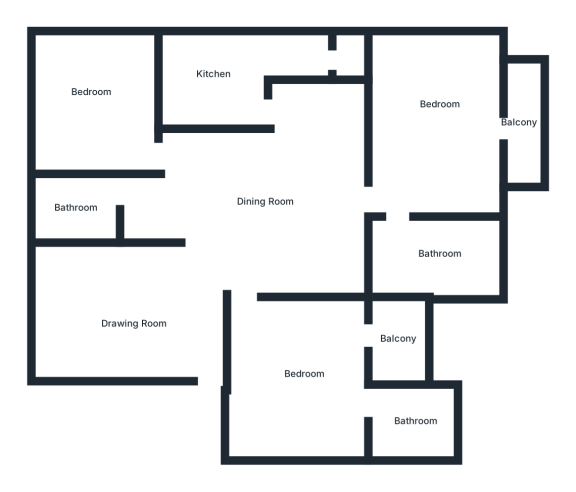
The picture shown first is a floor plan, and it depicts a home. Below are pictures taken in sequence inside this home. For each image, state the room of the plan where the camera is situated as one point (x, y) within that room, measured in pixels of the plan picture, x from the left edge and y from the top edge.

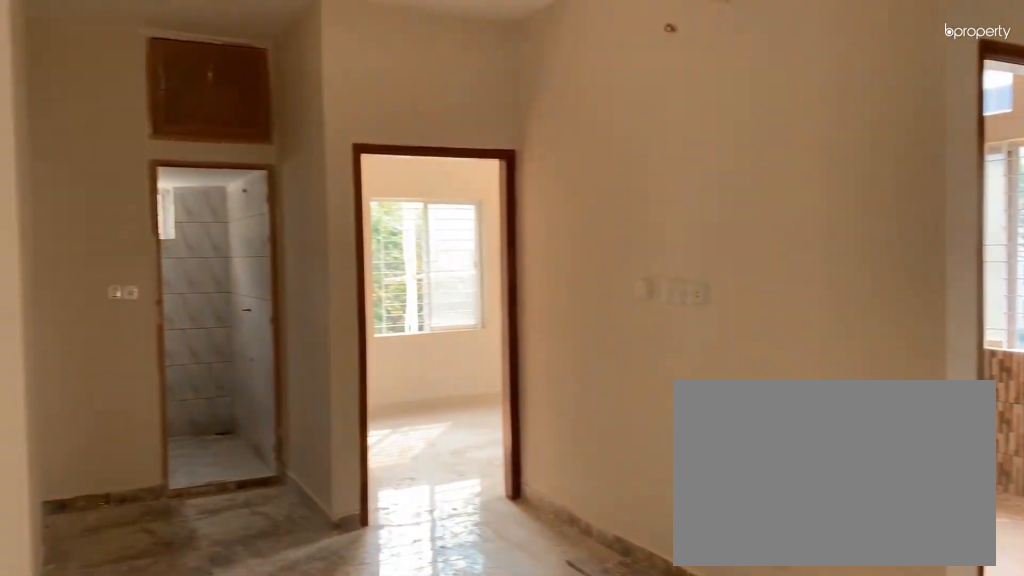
(269, 185)
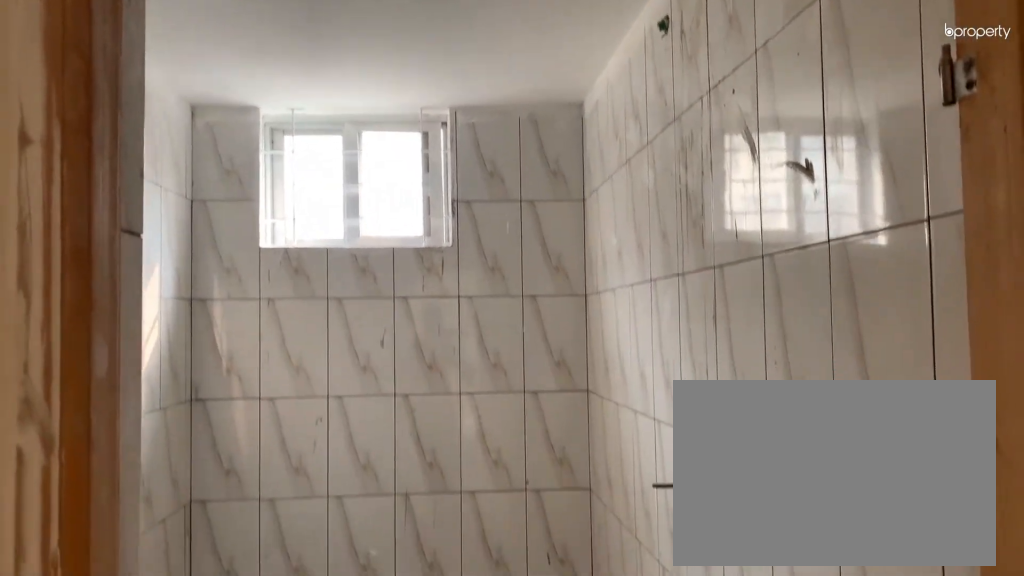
(74, 209)
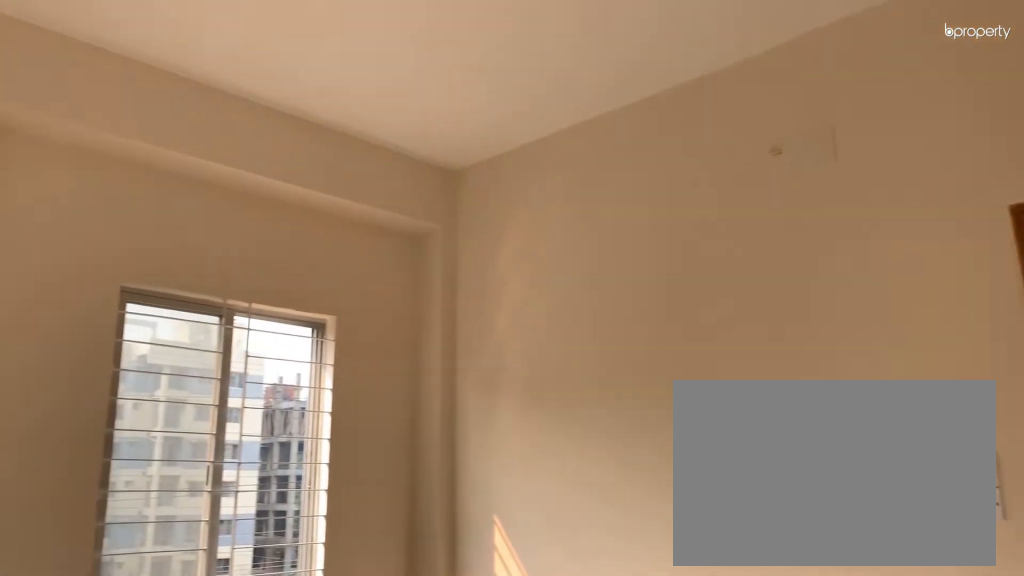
(101, 95)
